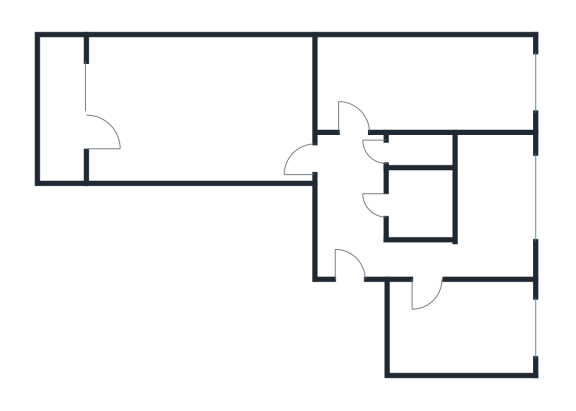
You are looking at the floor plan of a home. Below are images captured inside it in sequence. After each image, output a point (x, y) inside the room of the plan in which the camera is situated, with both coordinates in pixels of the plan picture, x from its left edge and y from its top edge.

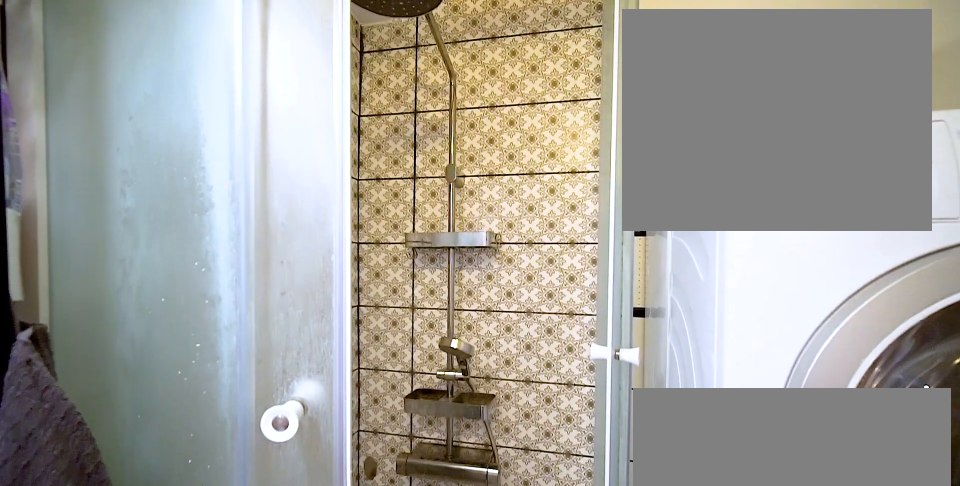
(419, 204)
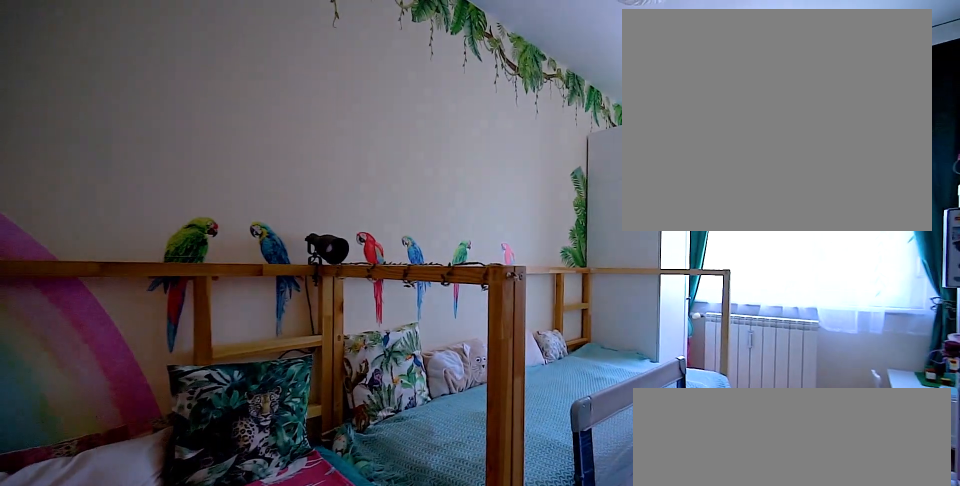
(439, 84)
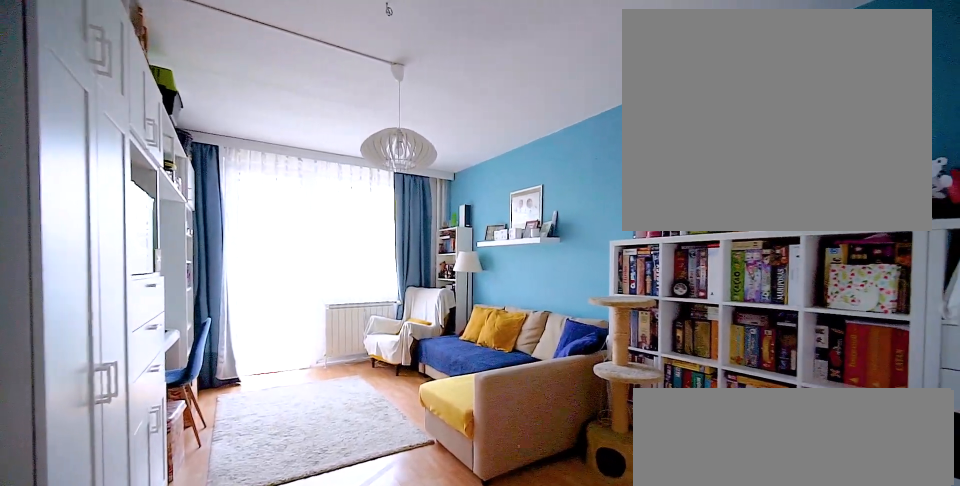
(205, 110)
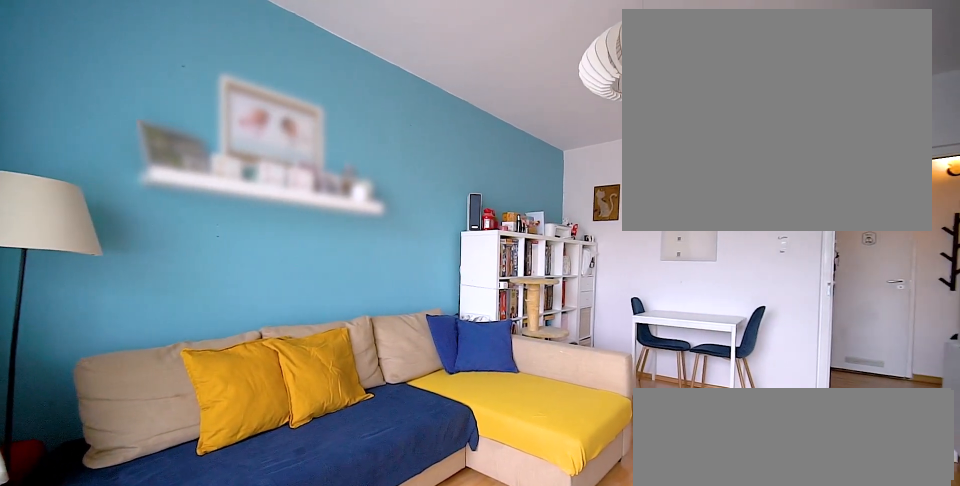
(205, 110)
